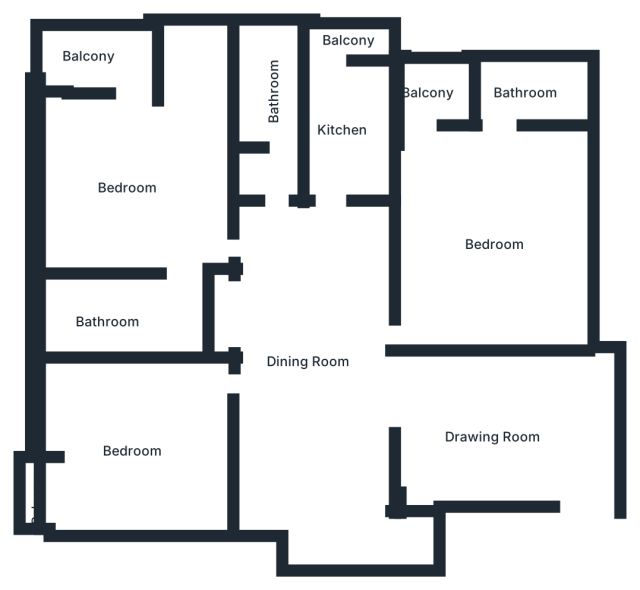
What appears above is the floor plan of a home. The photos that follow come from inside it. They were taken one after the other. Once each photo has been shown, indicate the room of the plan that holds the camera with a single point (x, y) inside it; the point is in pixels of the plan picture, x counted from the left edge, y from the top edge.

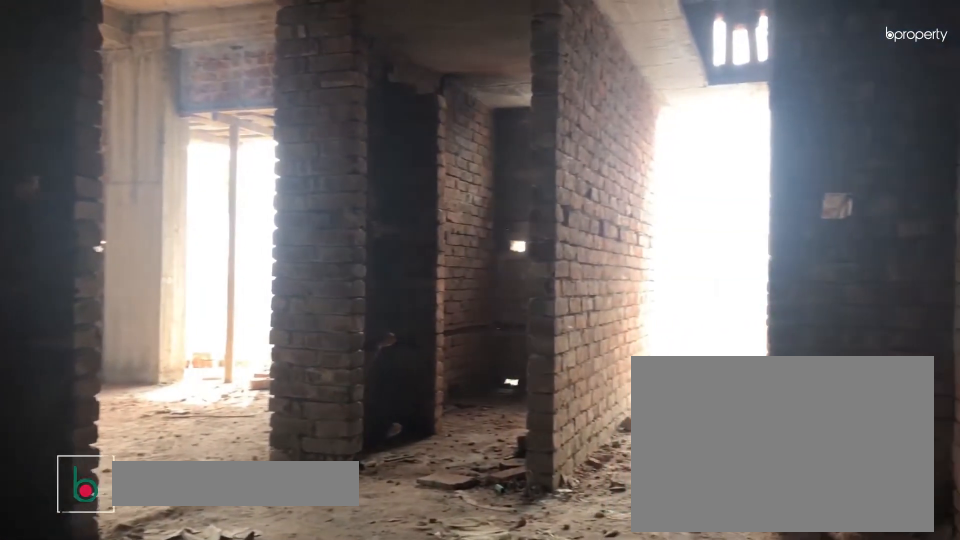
(310, 367)
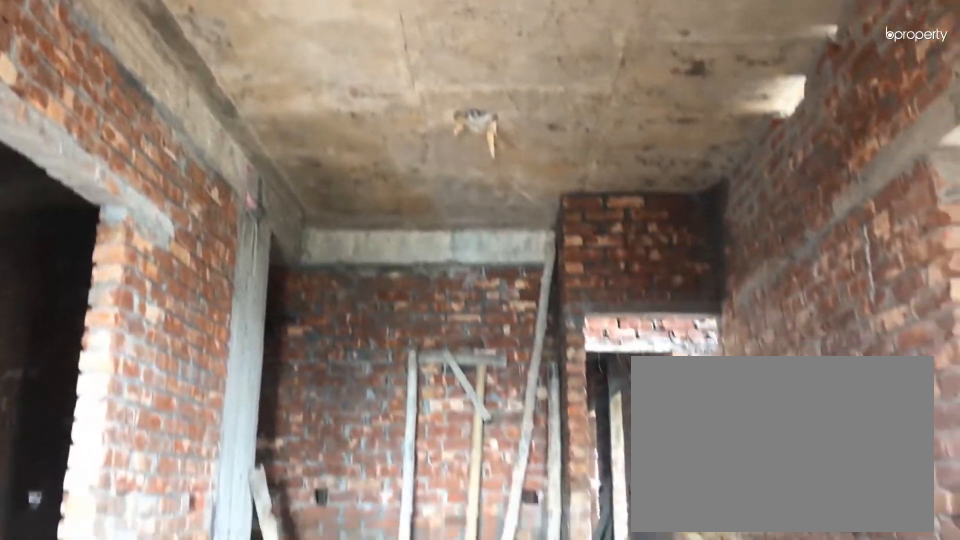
(310, 367)
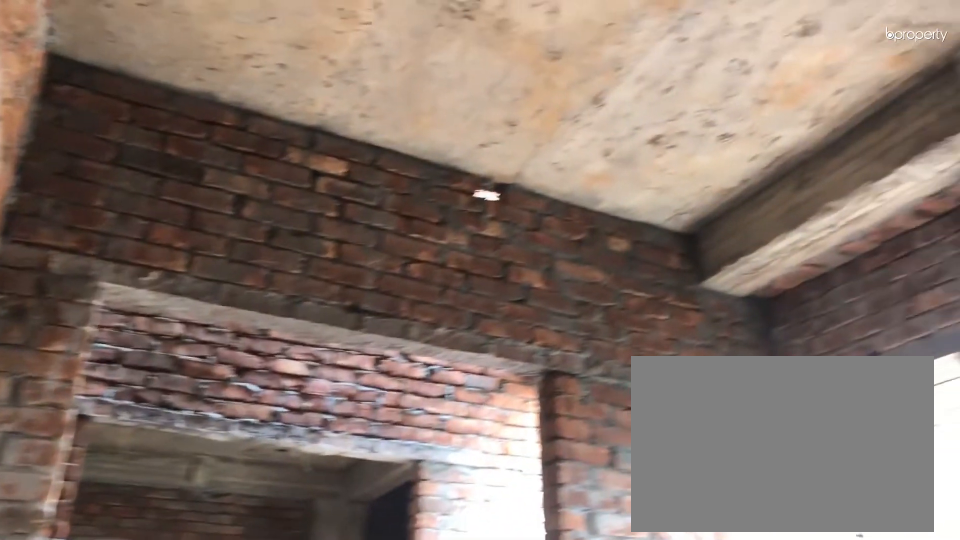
(134, 449)
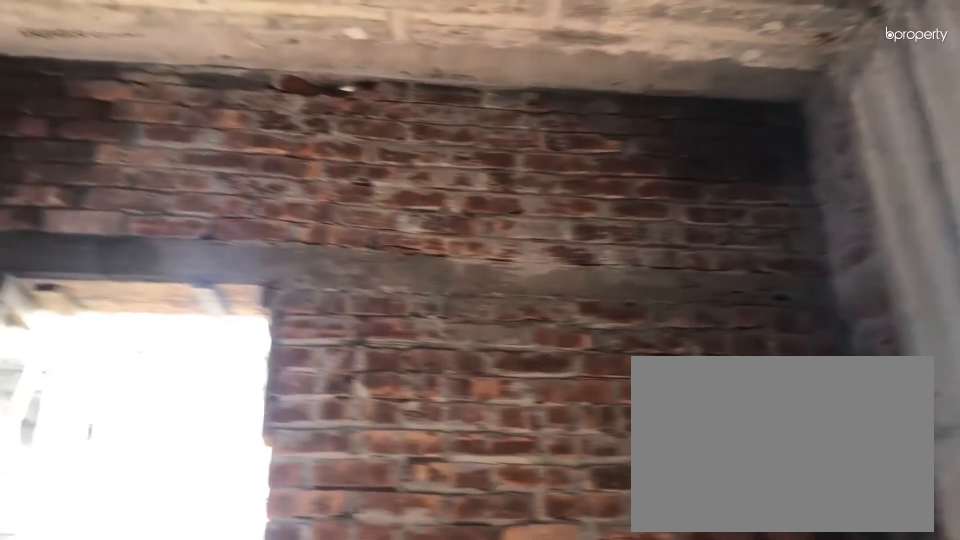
(132, 187)
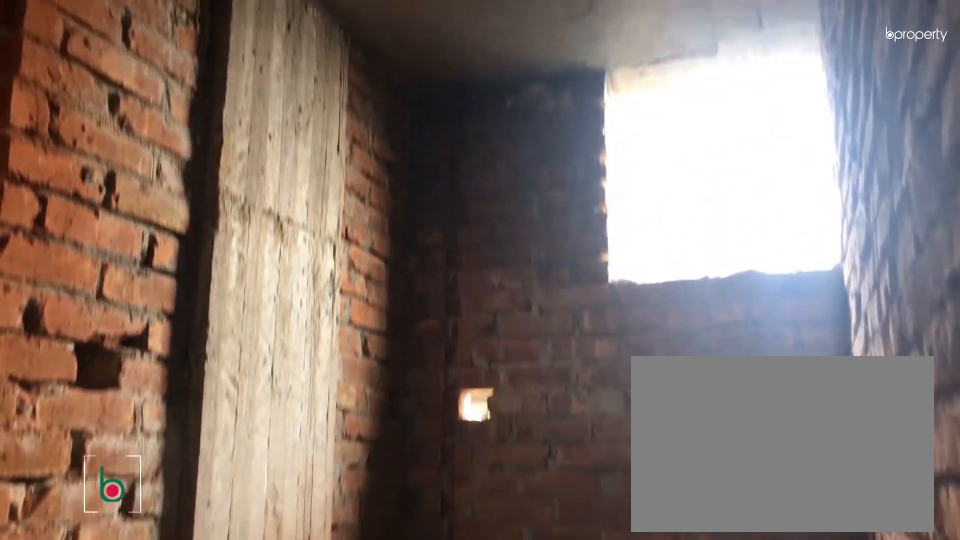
(112, 316)
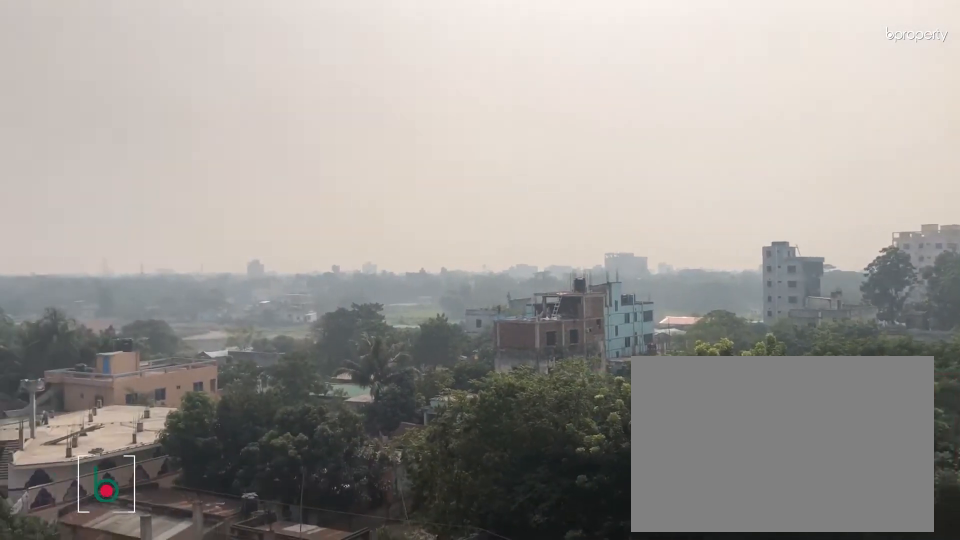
(86, 47)
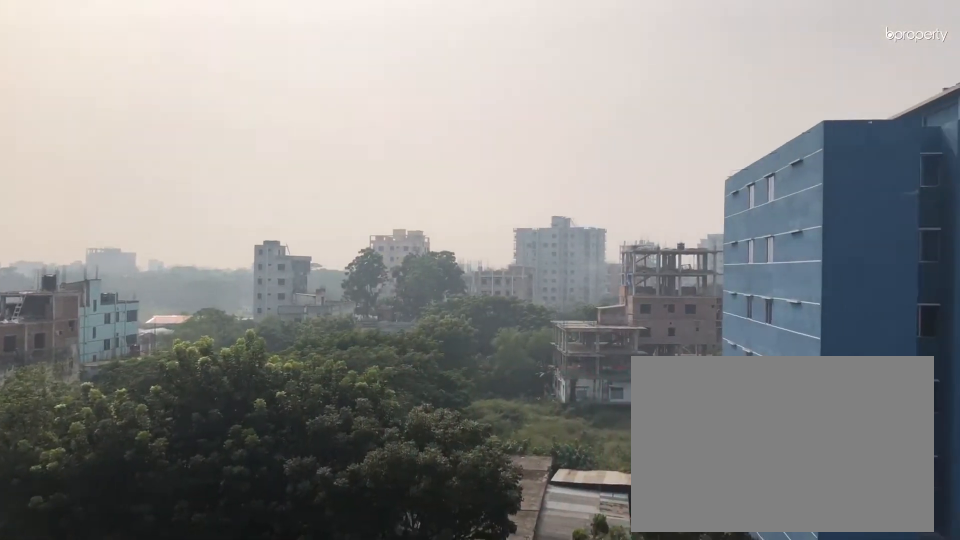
(86, 47)
